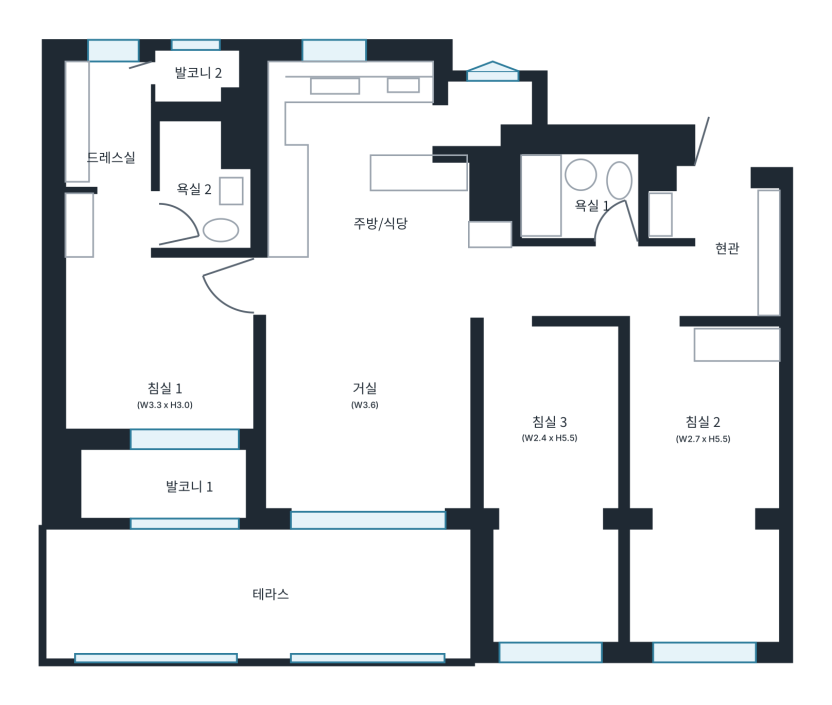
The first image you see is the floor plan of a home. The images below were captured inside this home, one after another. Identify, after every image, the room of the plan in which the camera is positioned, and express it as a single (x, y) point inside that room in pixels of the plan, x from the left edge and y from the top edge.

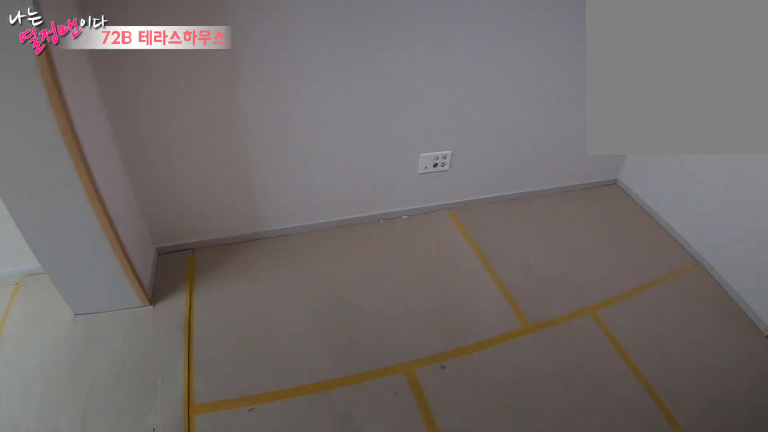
(552, 436)
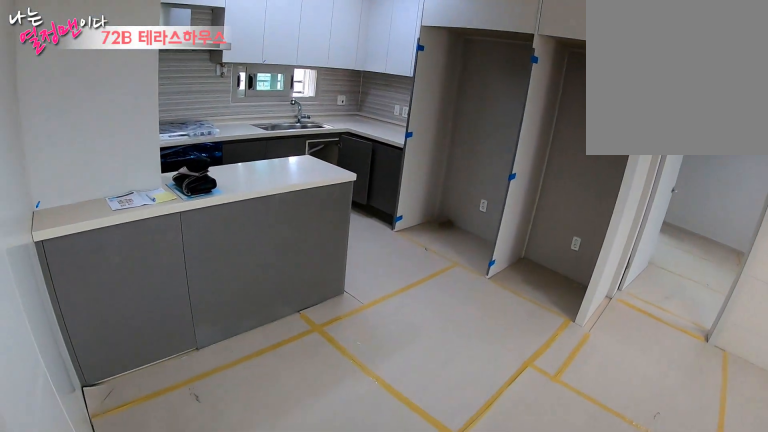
(361, 402)
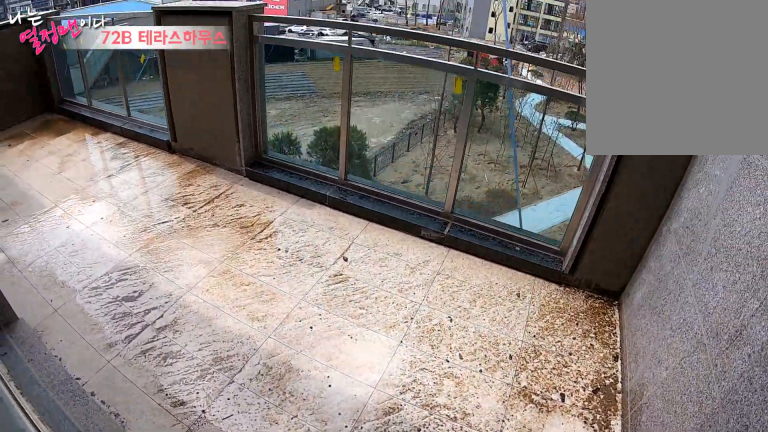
(266, 593)
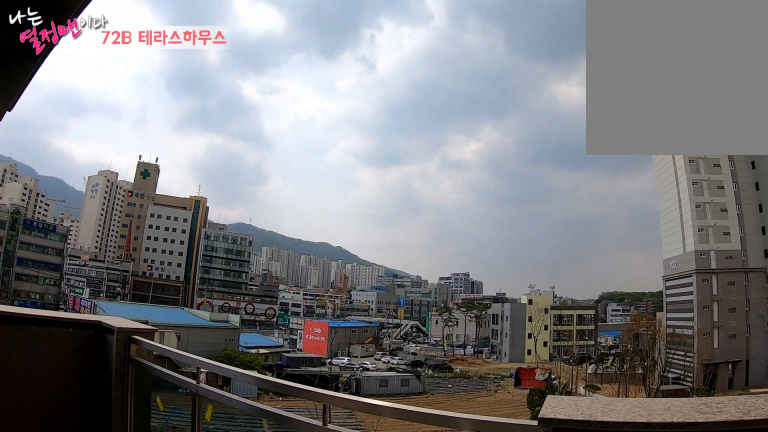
(266, 593)
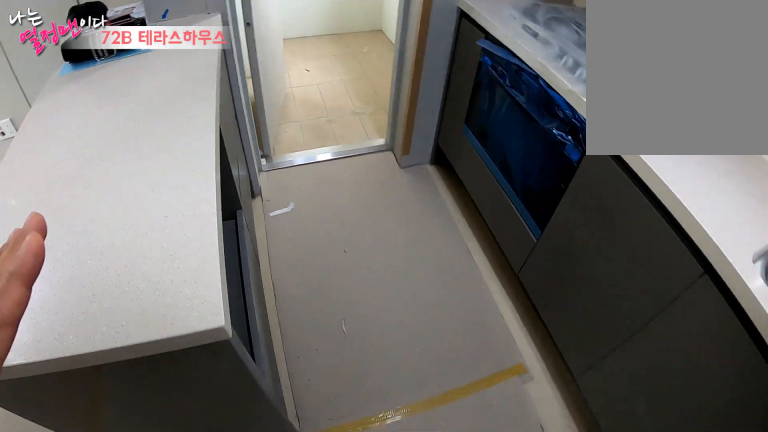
(372, 223)
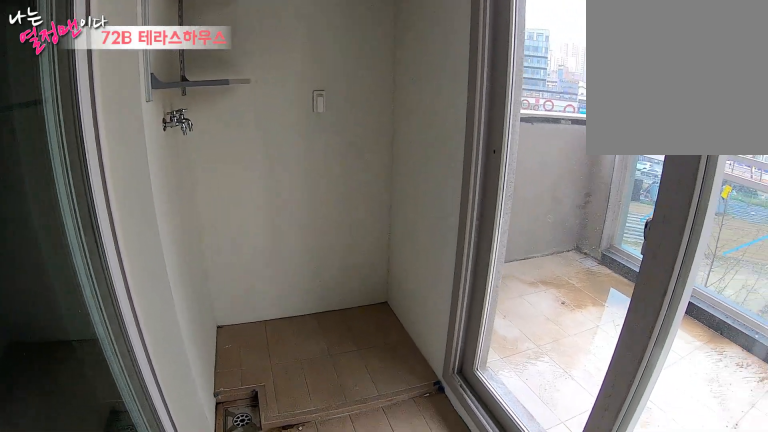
(165, 397)
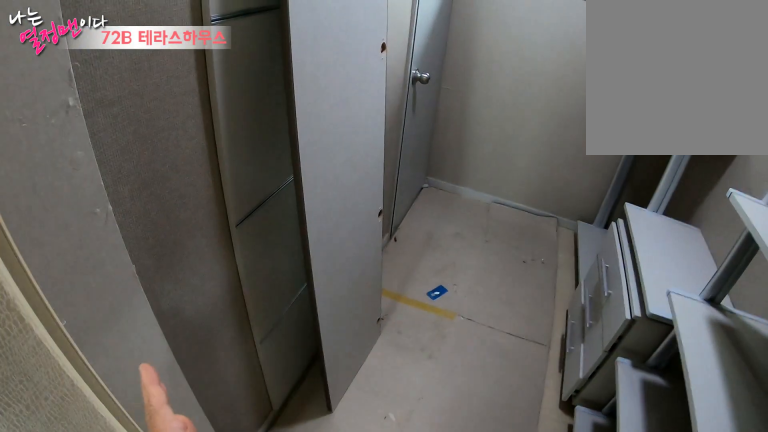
(108, 185)
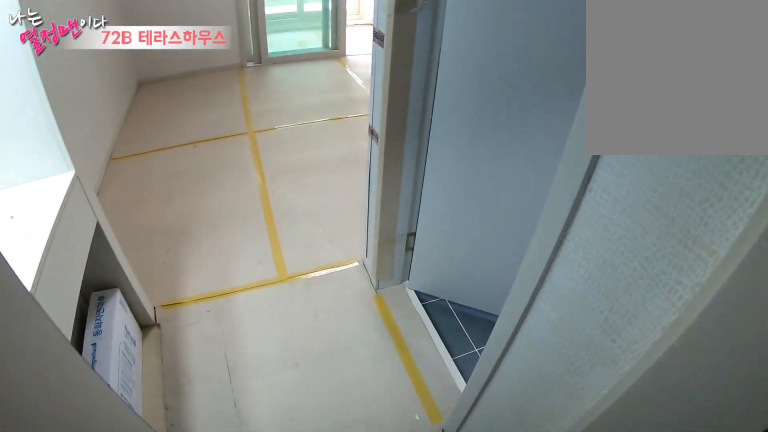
(107, 185)
